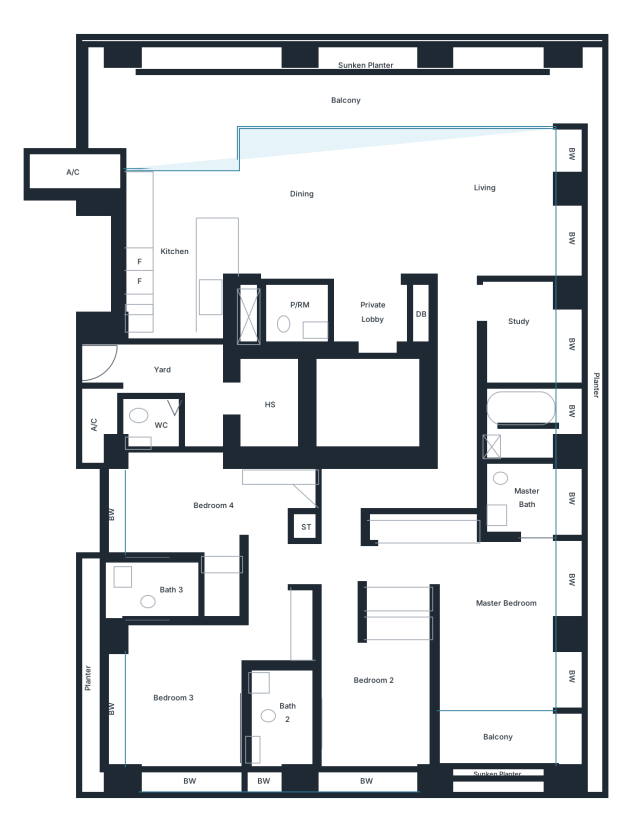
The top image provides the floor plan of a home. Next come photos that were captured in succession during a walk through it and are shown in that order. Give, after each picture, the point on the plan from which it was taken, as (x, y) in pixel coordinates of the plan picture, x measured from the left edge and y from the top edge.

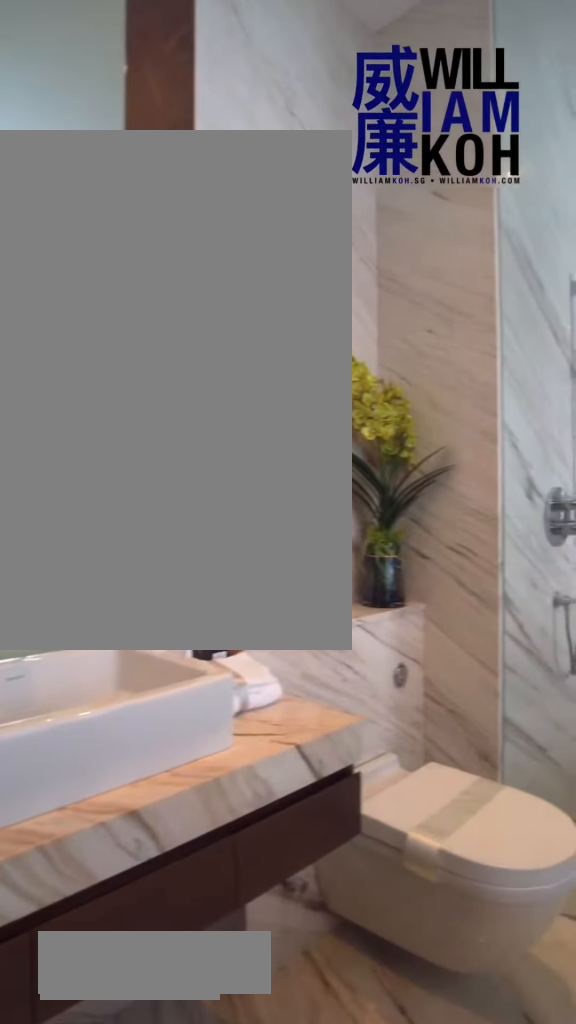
(531, 501)
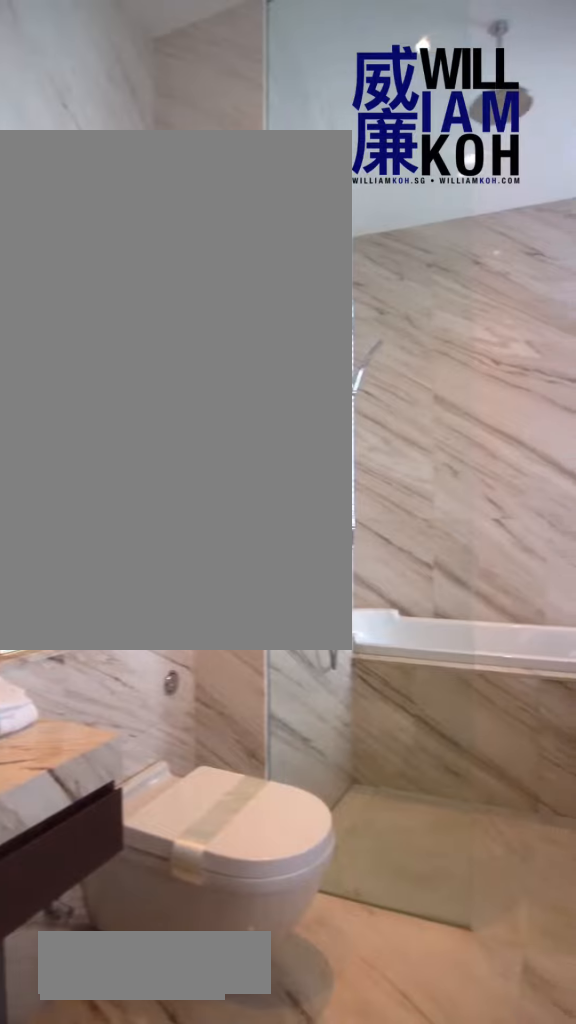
(531, 501)
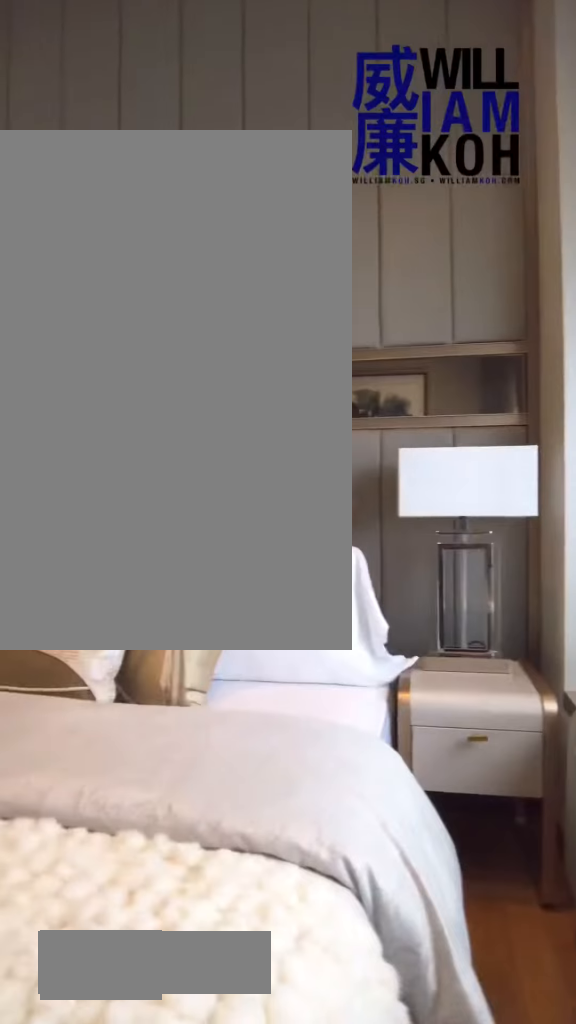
(335, 746)
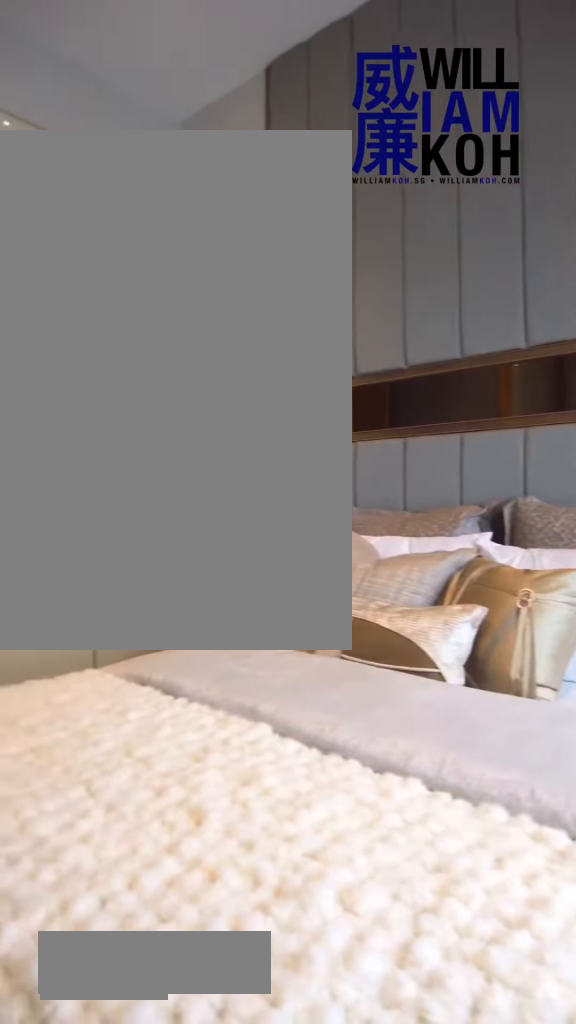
(336, 746)
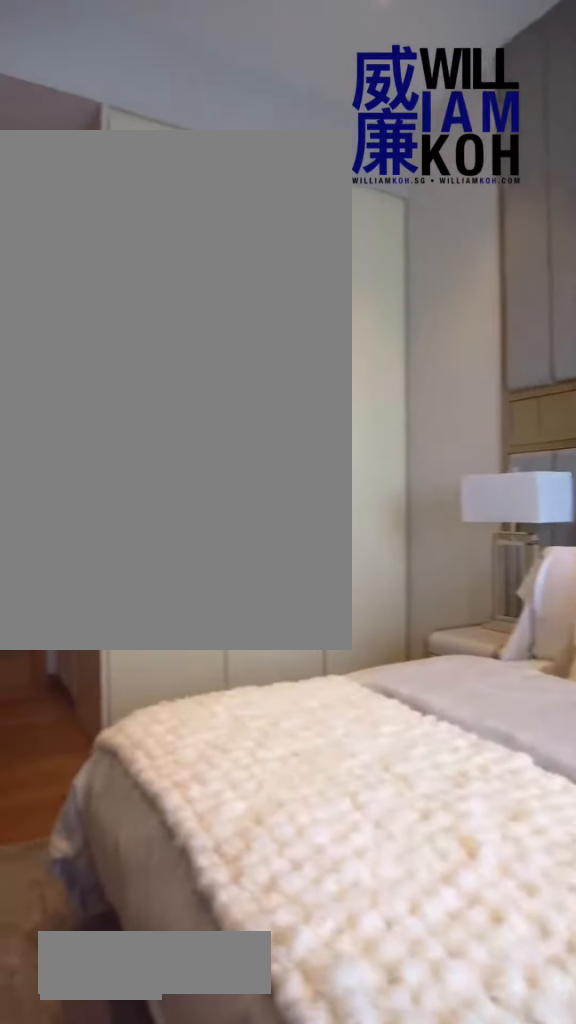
(335, 746)
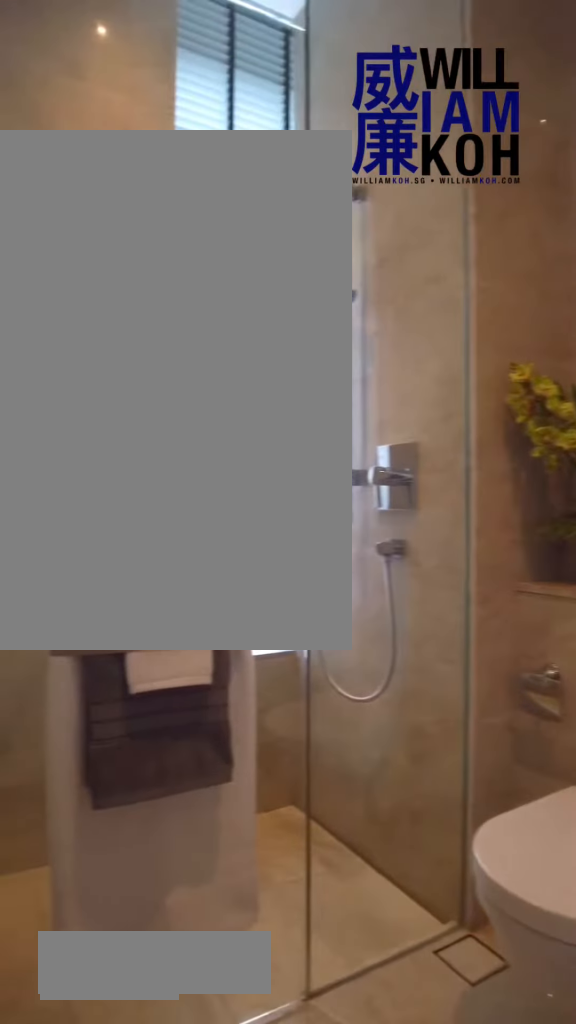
(286, 697)
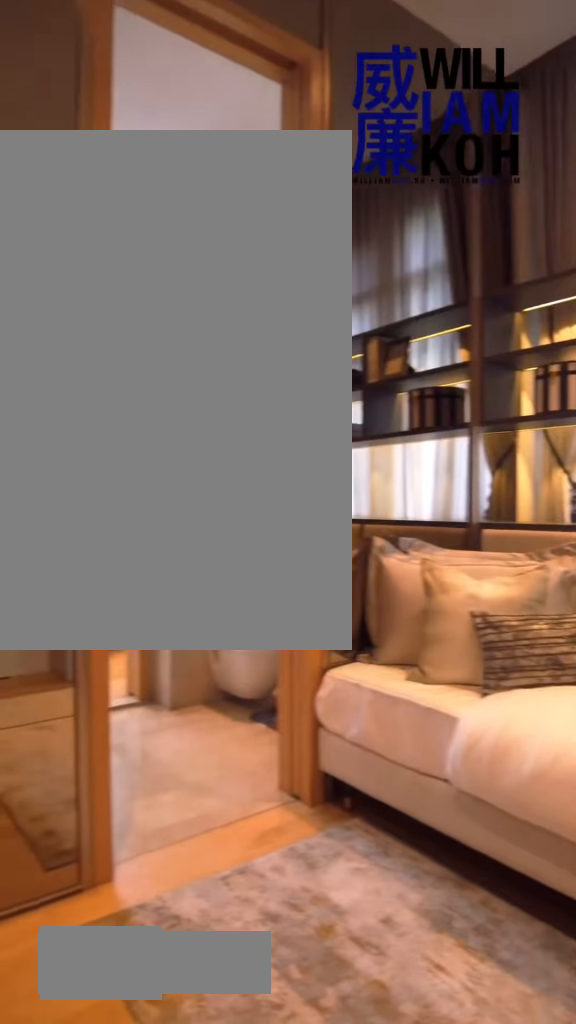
(225, 515)
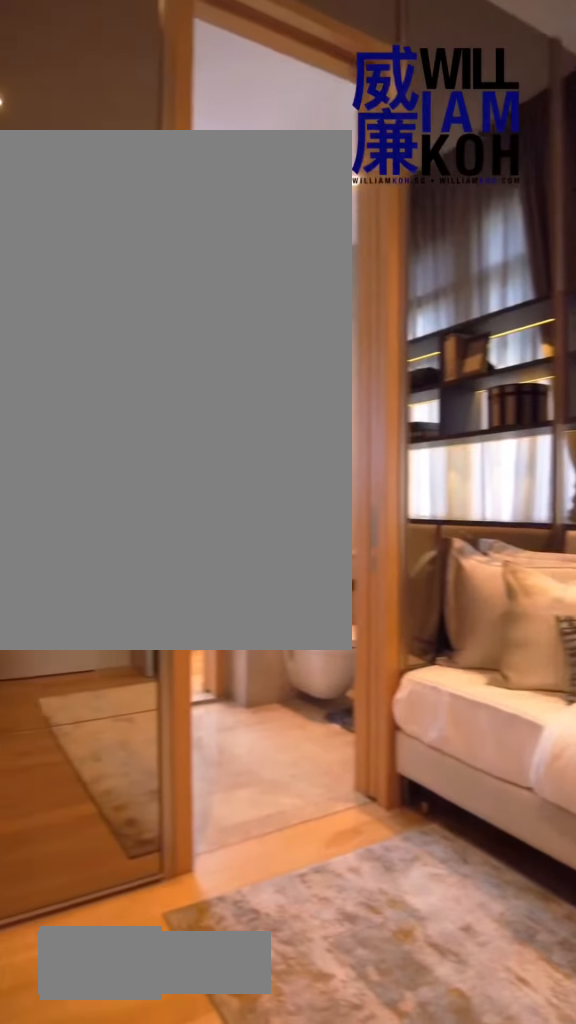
(225, 515)
